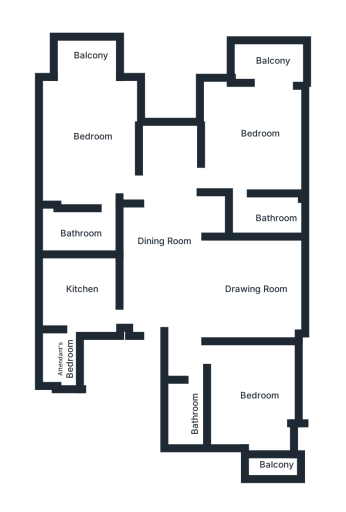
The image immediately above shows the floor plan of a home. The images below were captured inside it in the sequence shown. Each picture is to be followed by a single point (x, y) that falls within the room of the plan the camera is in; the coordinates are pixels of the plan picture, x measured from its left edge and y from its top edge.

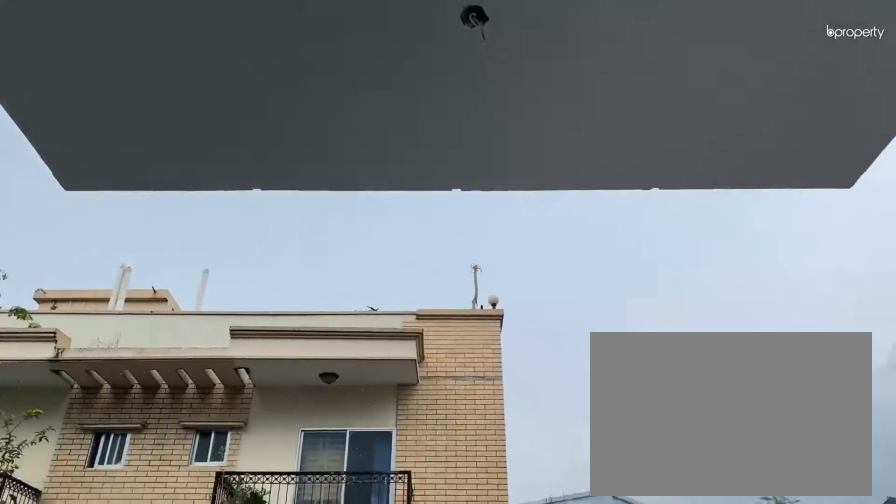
(84, 61)
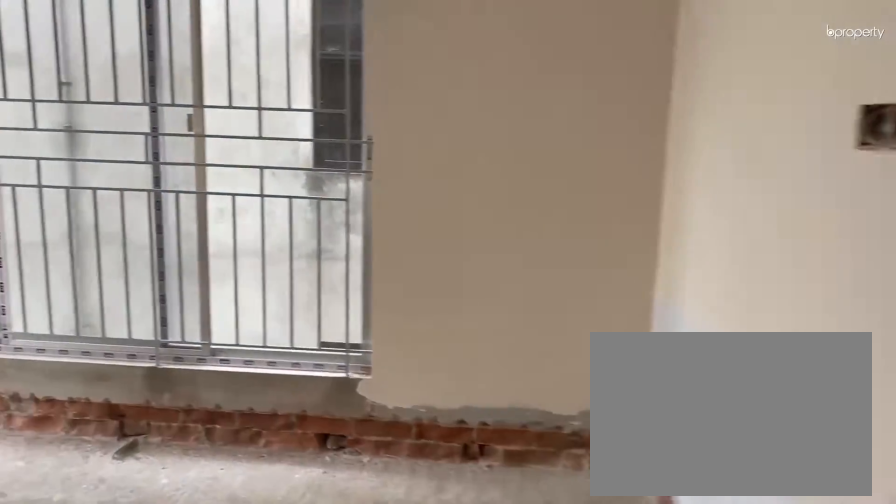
(249, 133)
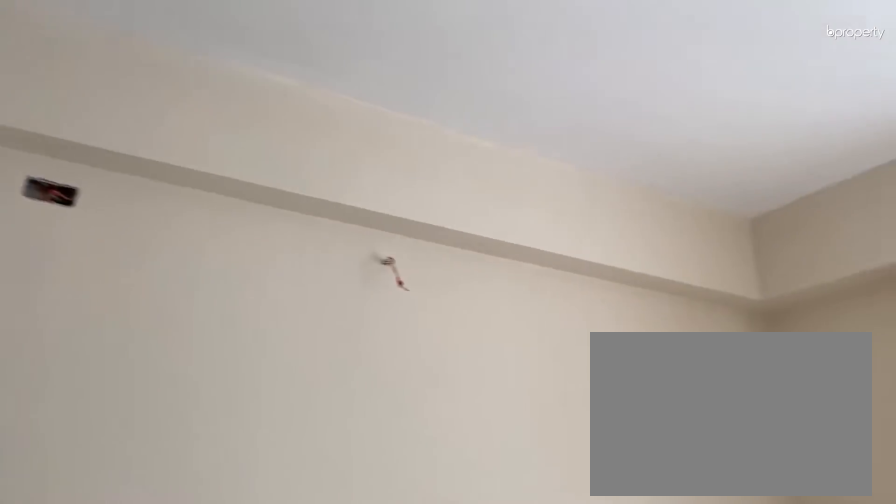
(249, 133)
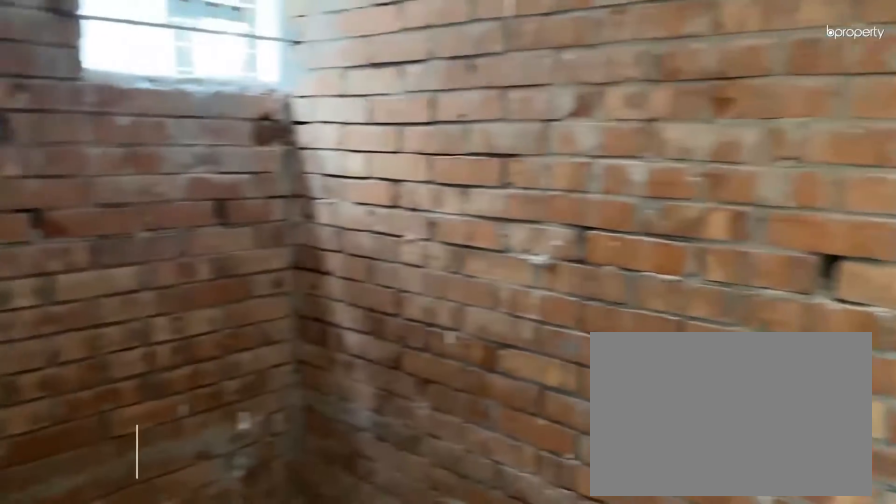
(269, 214)
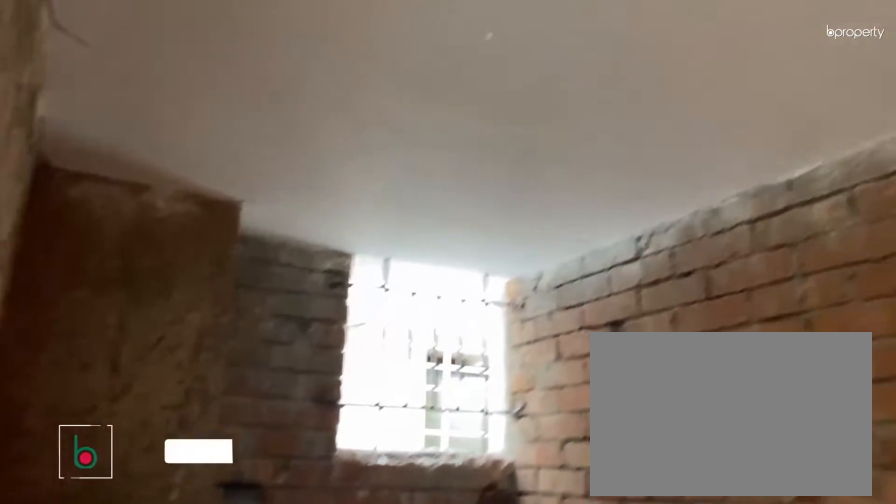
(269, 214)
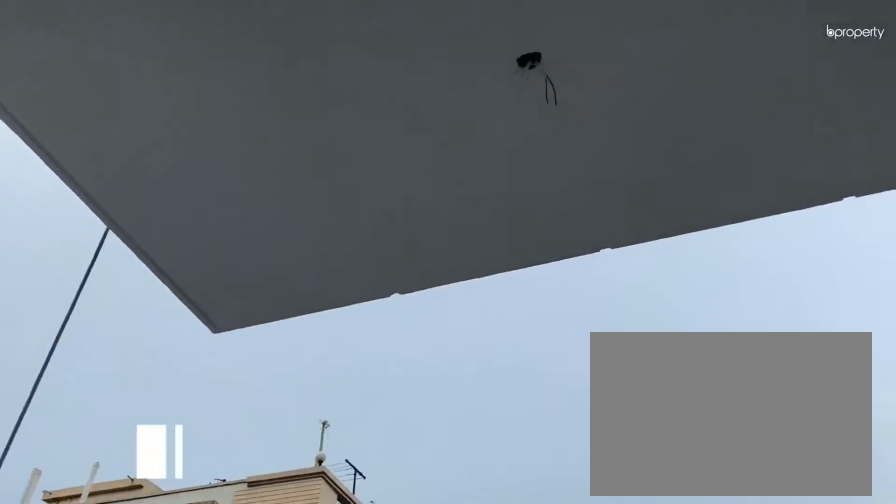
(268, 65)
